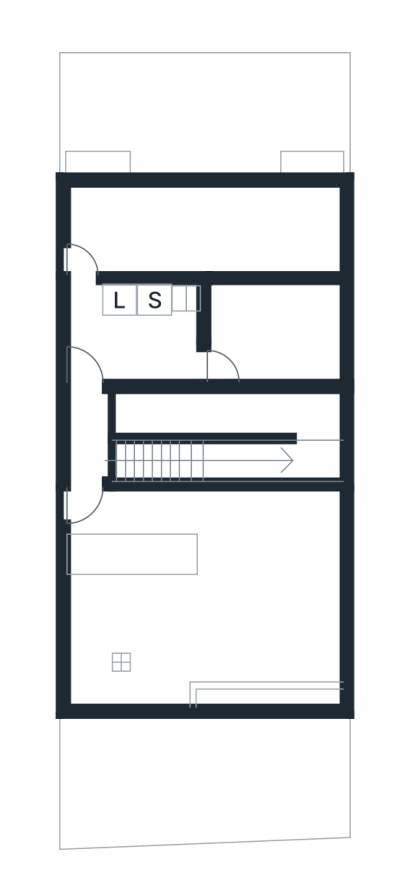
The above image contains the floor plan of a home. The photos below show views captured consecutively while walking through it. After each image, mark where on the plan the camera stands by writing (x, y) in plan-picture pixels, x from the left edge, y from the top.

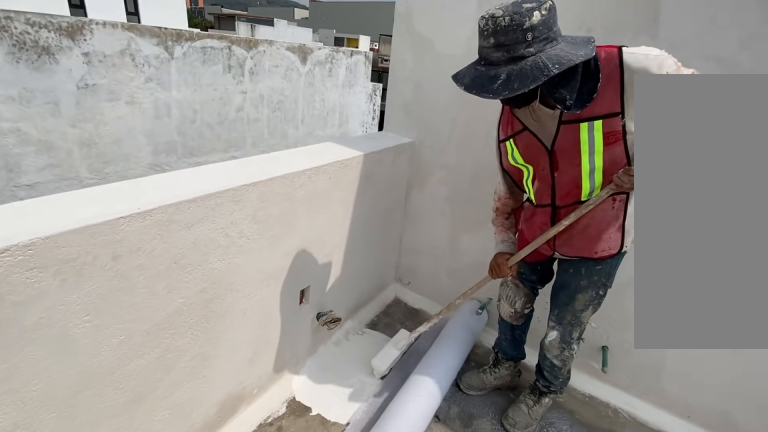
(295, 223)
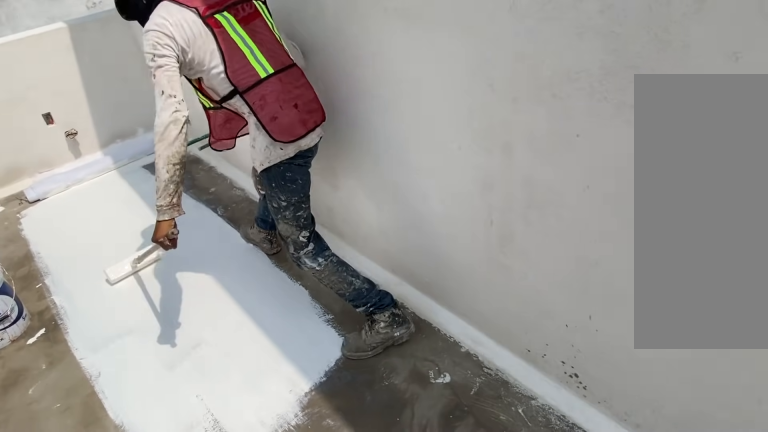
(198, 210)
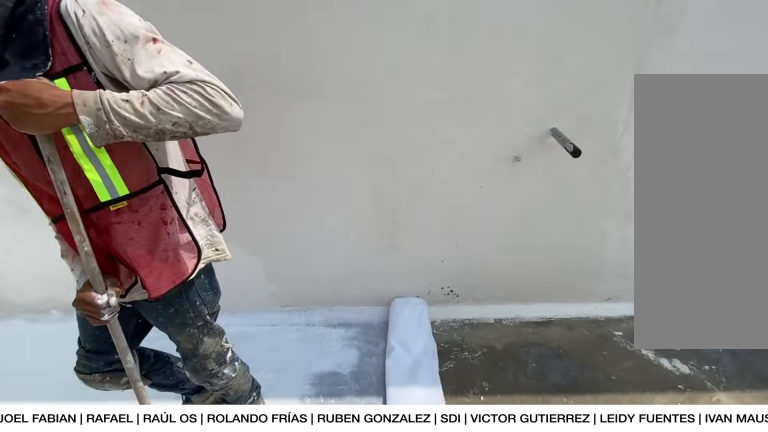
(104, 255)
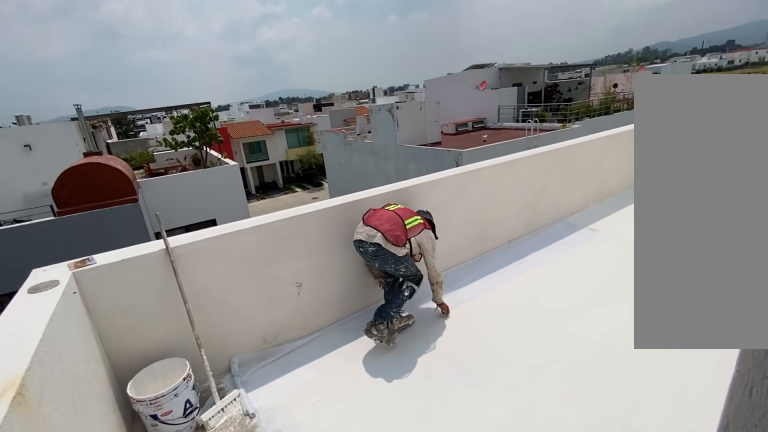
(78, 264)
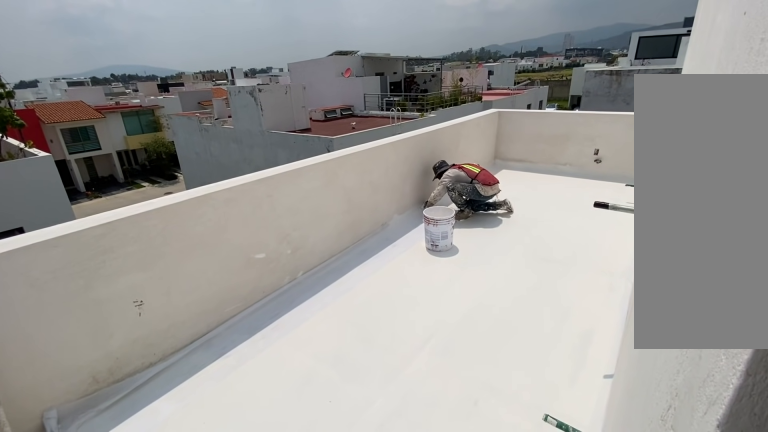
(80, 260)
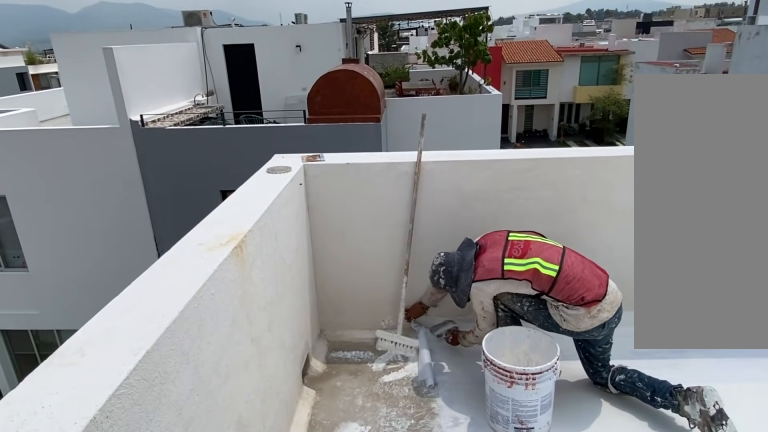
(93, 314)
